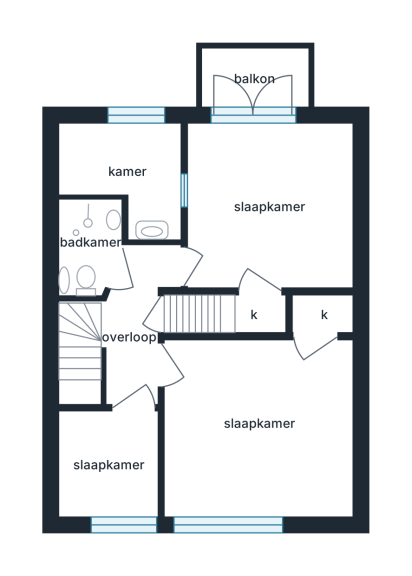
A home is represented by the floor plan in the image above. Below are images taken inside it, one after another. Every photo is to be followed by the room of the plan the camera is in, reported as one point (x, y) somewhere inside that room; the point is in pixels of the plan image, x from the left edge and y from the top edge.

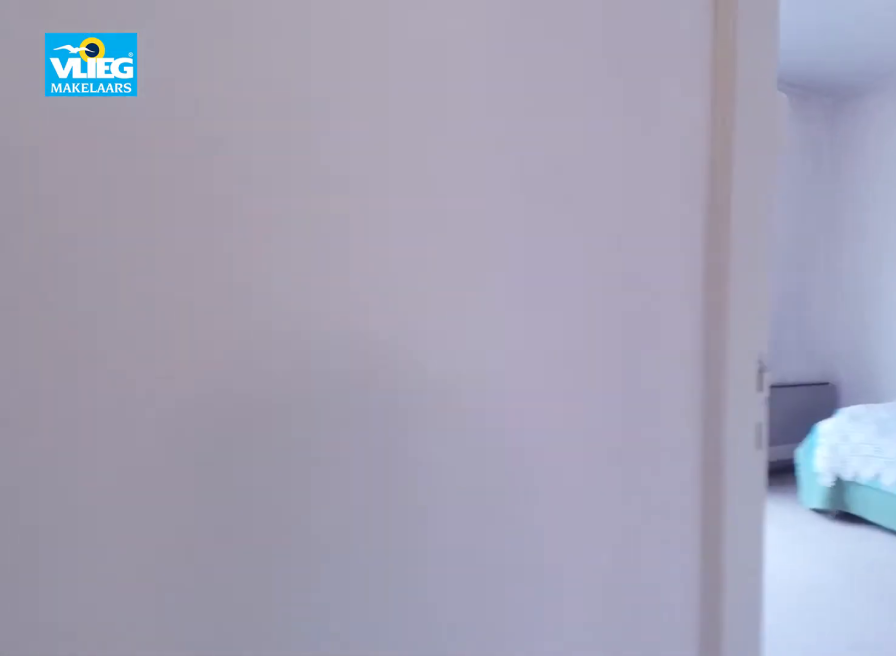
(124, 332)
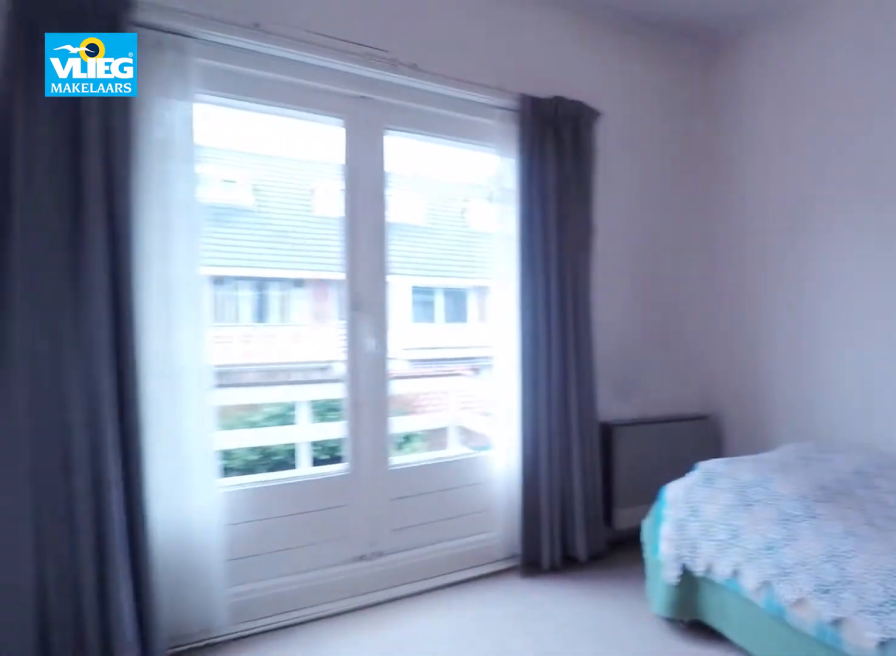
(246, 273)
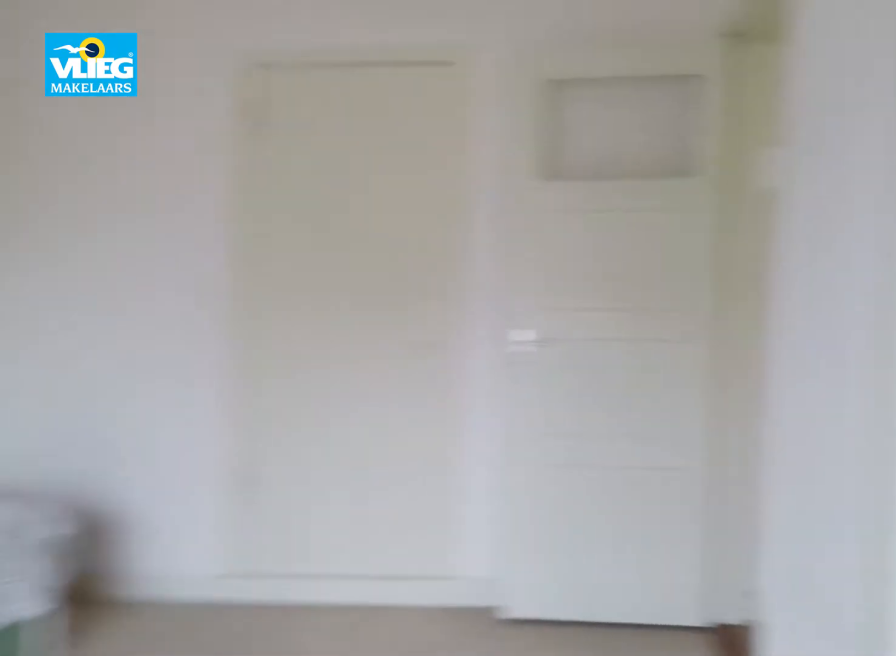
(246, 273)
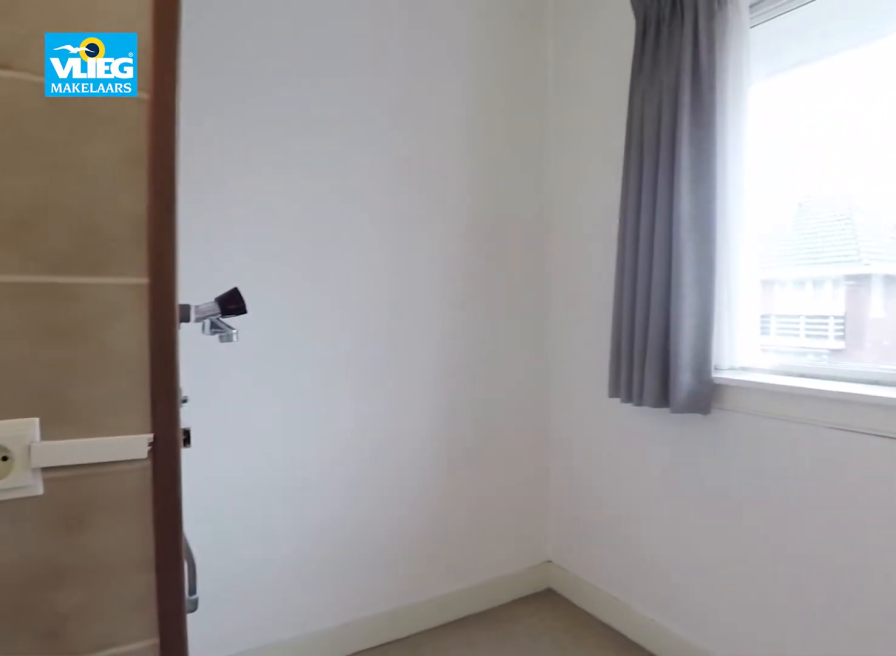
(112, 160)
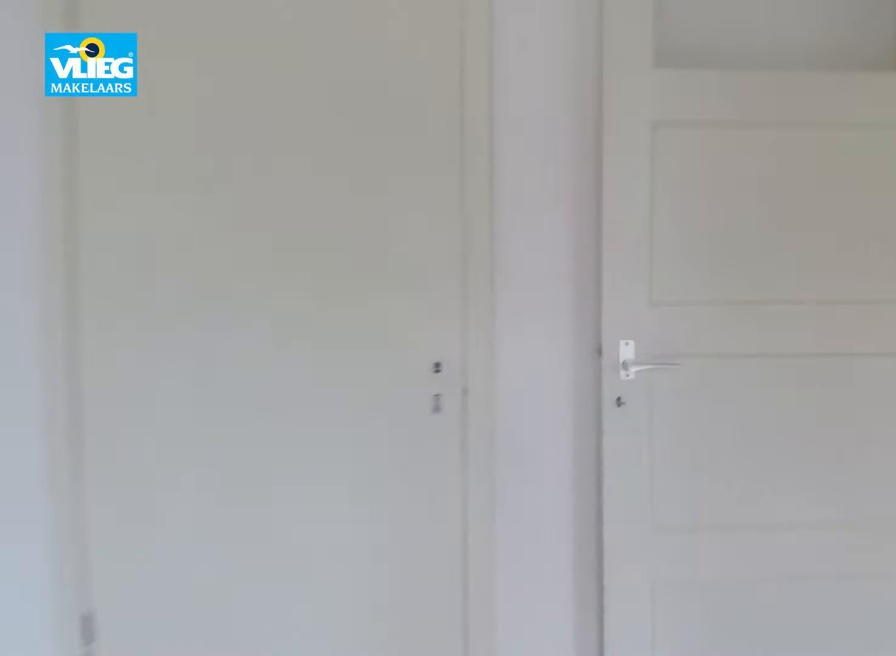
(246, 273)
